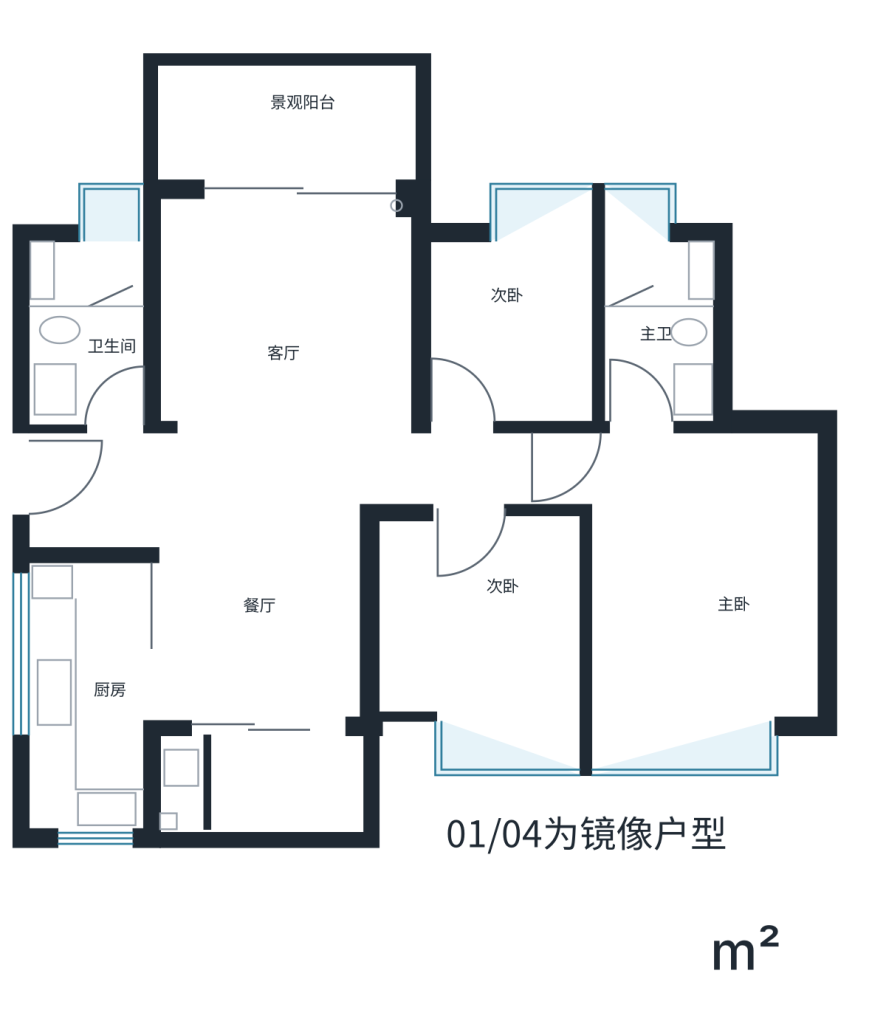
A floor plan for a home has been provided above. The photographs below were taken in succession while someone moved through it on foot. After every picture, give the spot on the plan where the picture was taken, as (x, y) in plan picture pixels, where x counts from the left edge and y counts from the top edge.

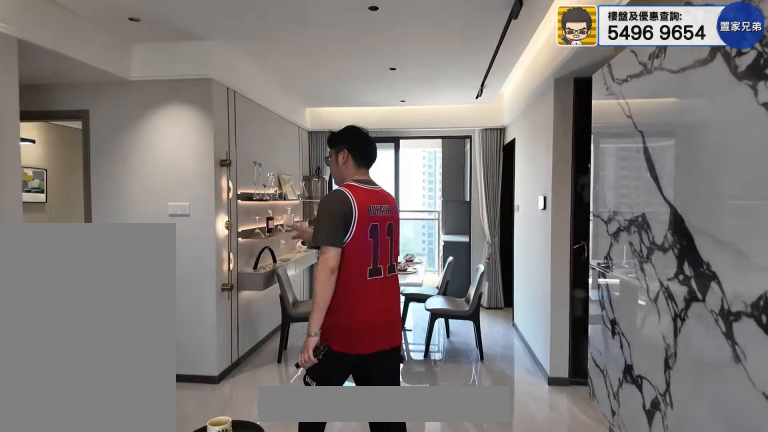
(278, 374)
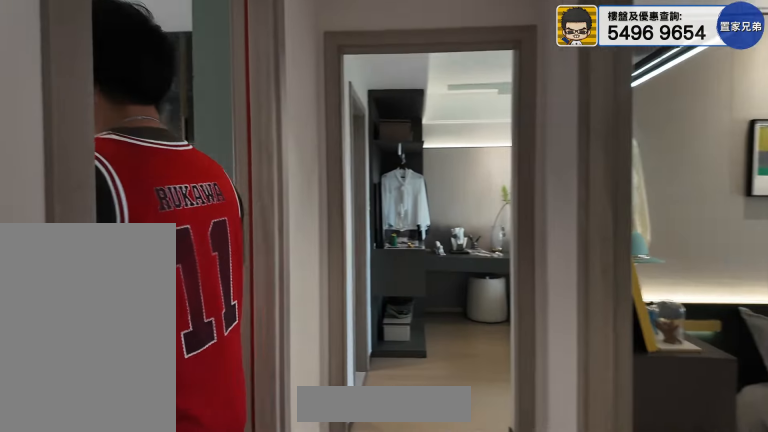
(457, 375)
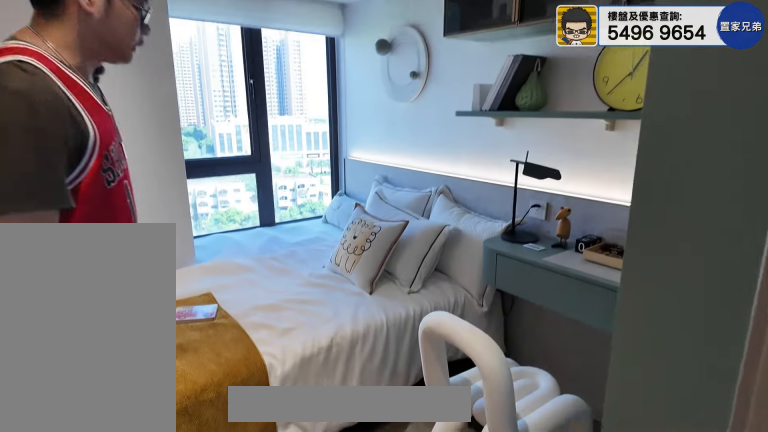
(467, 284)
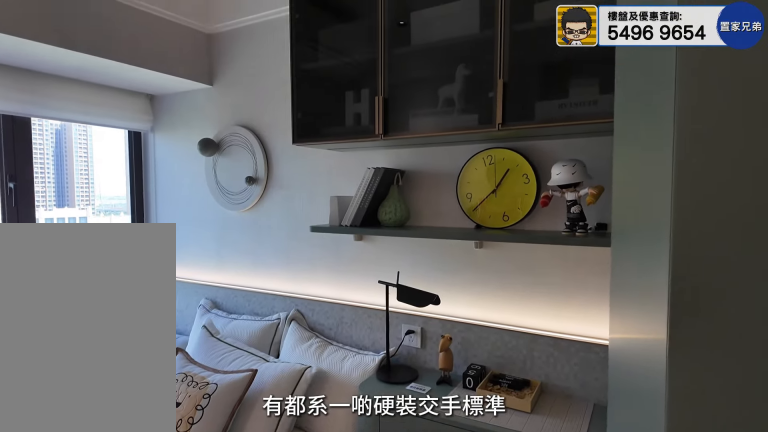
(464, 333)
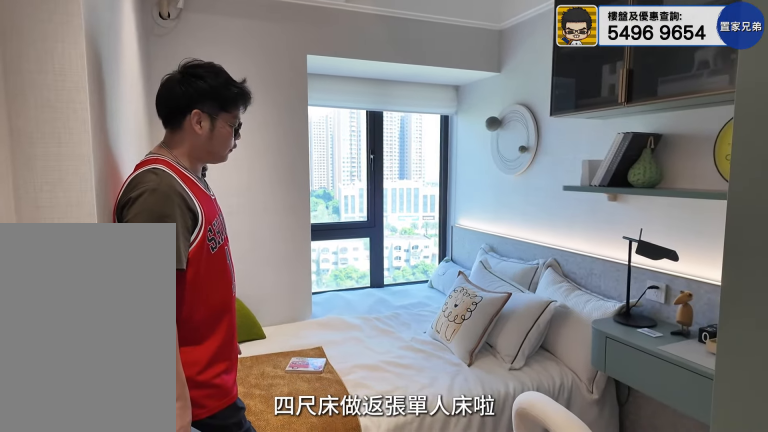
(477, 336)
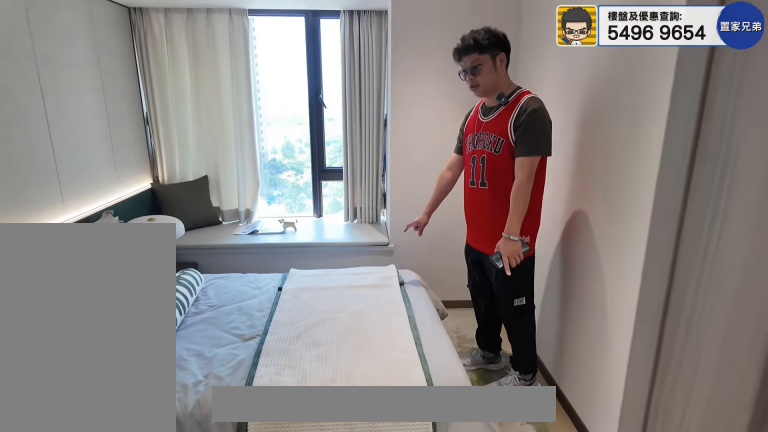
(464, 643)
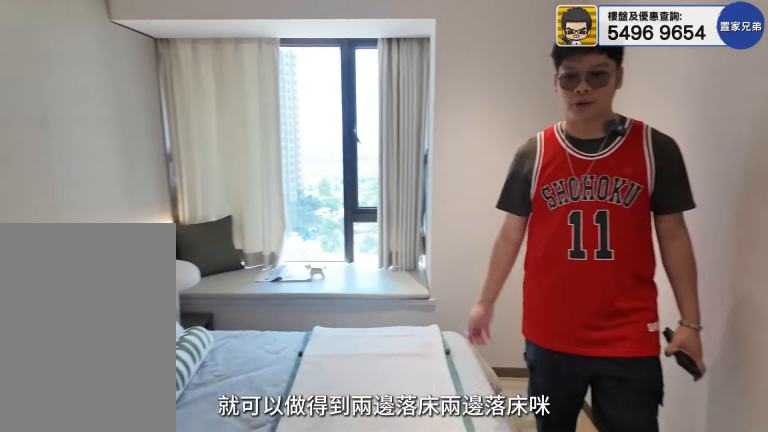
(470, 647)
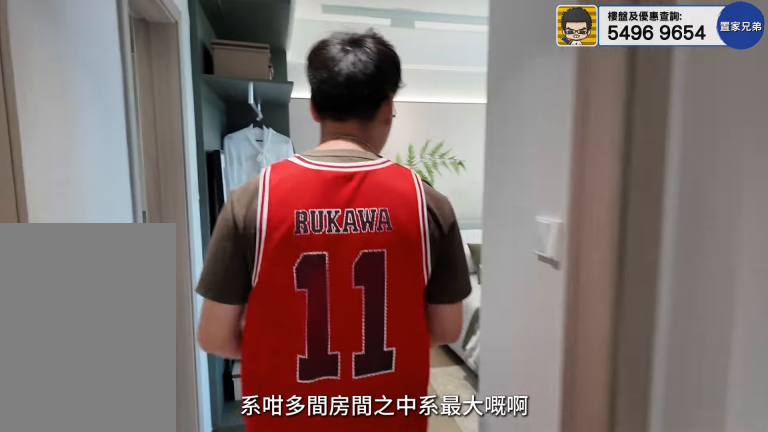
(578, 429)
